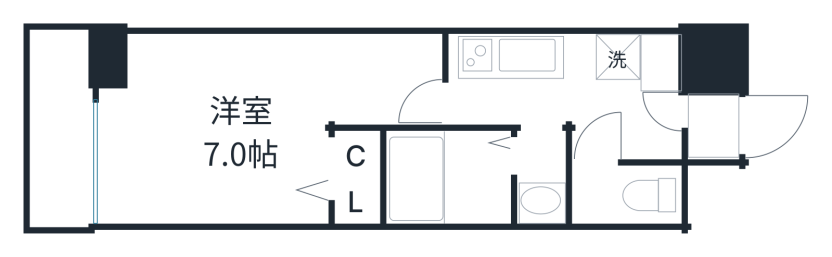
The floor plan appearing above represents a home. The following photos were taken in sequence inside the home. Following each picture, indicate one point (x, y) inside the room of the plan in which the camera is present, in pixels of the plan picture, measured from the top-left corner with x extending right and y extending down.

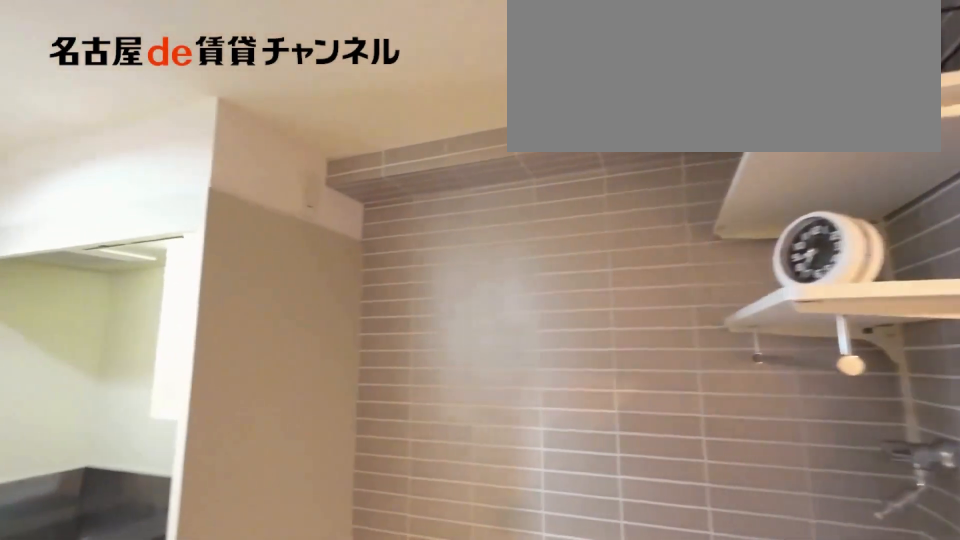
(610, 60)
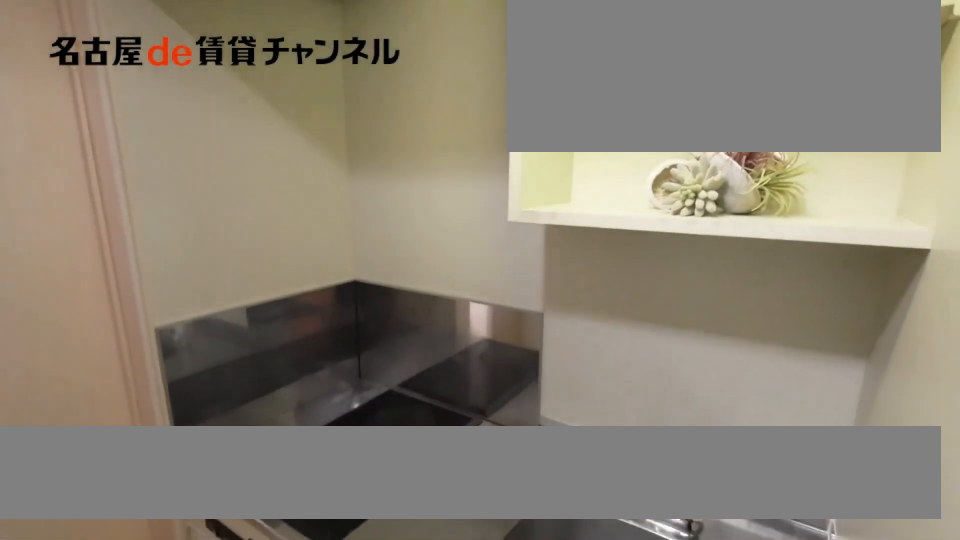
(521, 56)
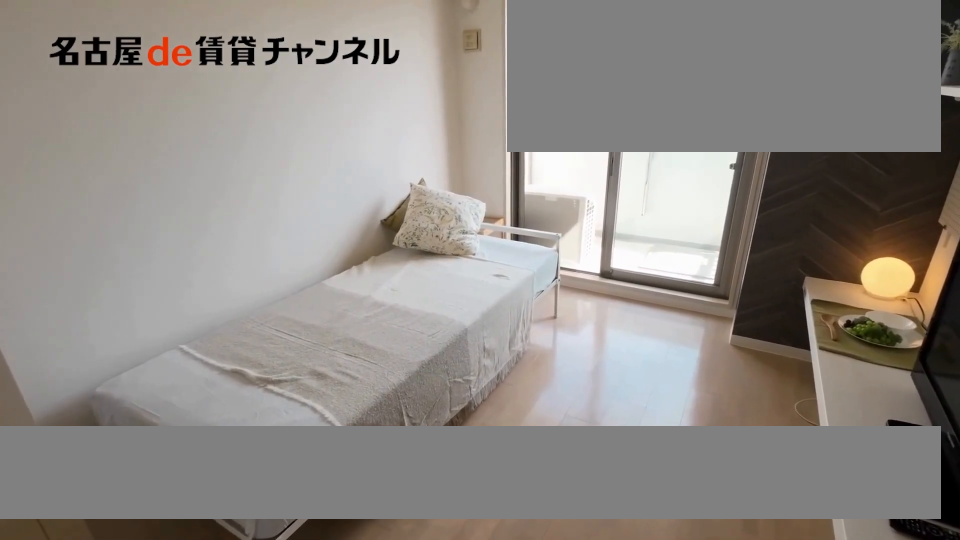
(246, 119)
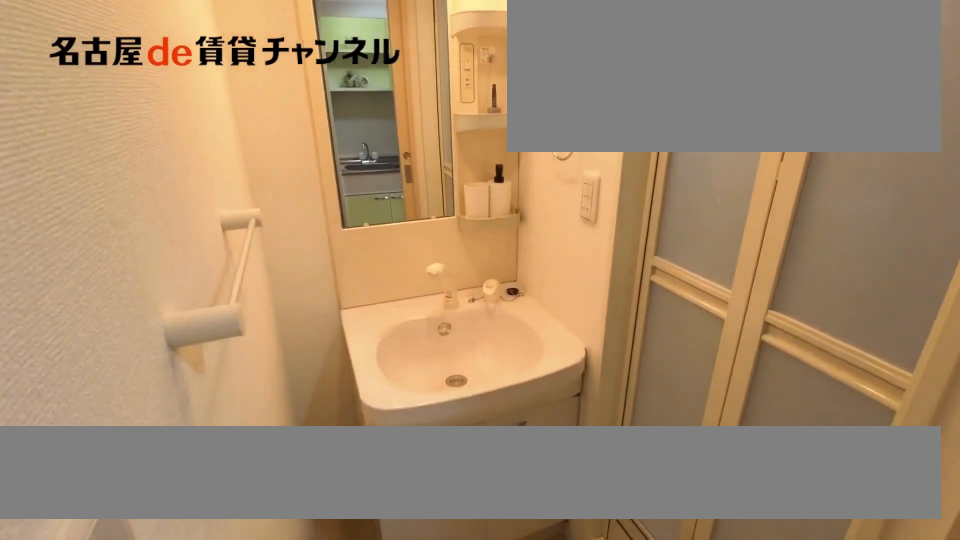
(550, 177)
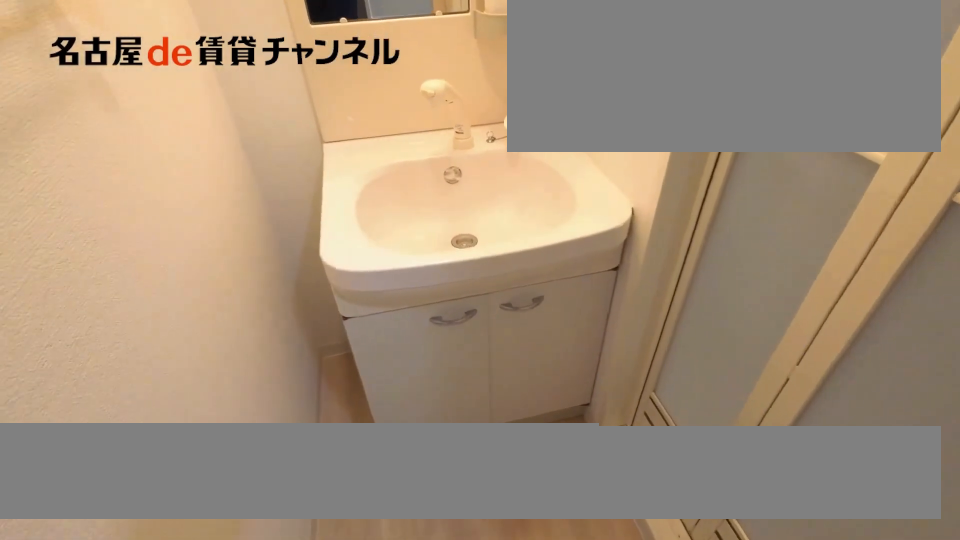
(550, 177)
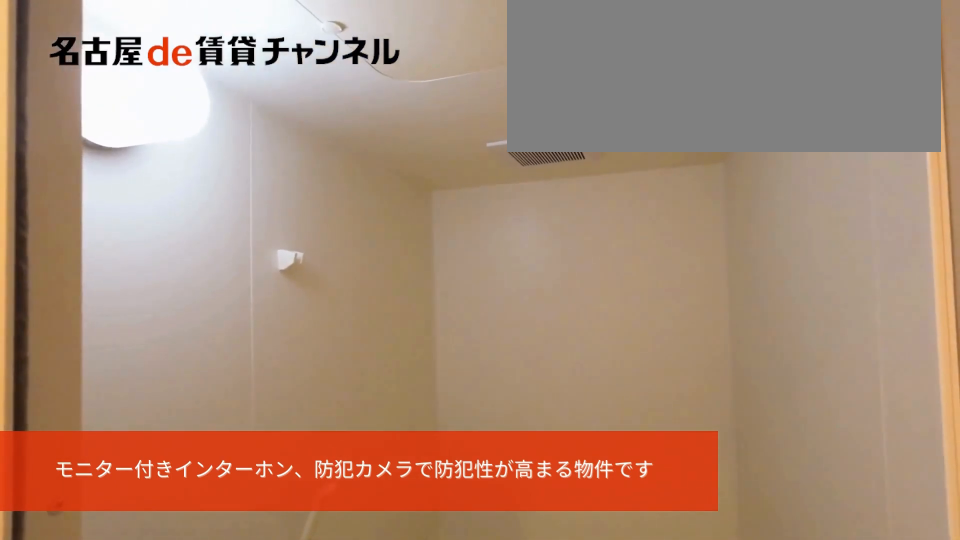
(445, 176)
